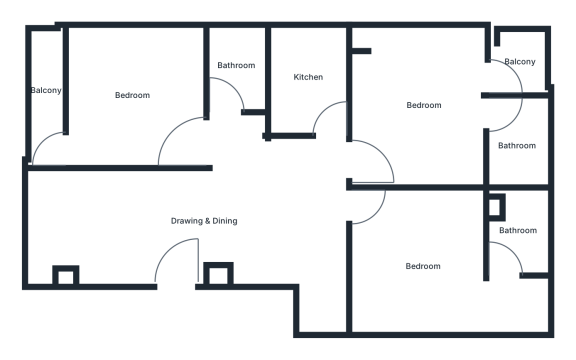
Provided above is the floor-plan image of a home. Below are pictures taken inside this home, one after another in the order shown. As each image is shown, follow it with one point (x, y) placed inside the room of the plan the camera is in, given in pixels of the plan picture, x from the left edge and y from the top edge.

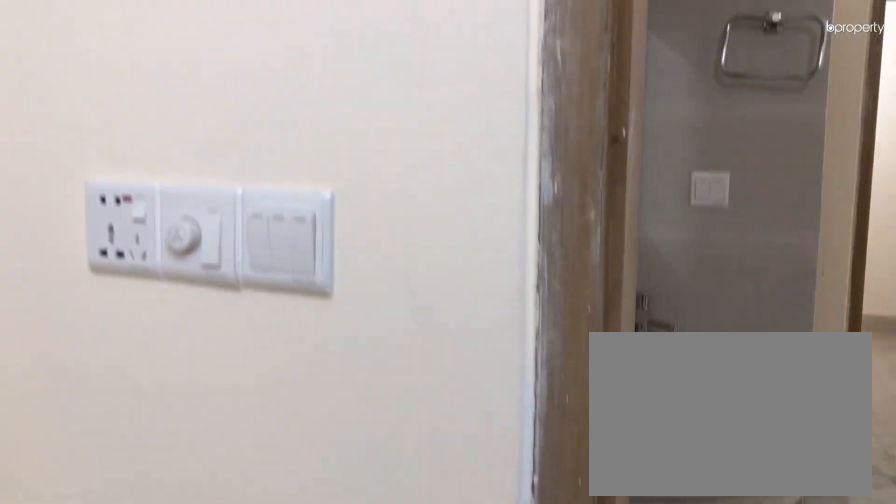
(134, 95)
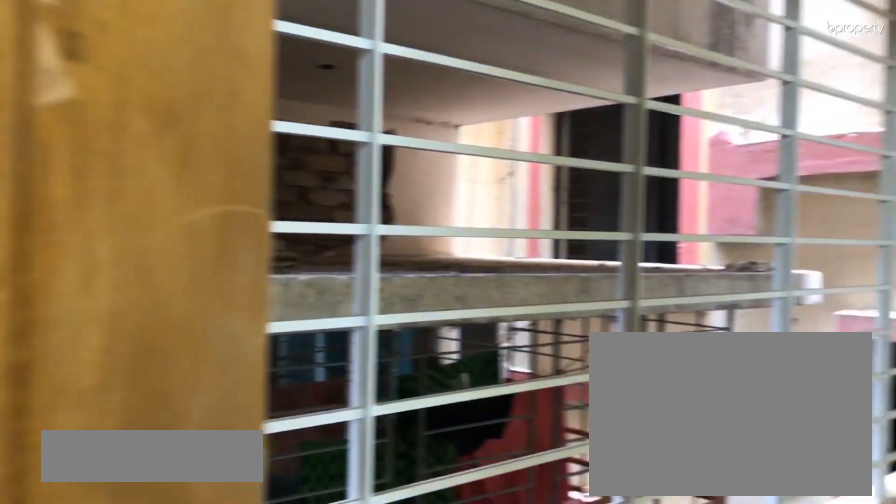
(44, 96)
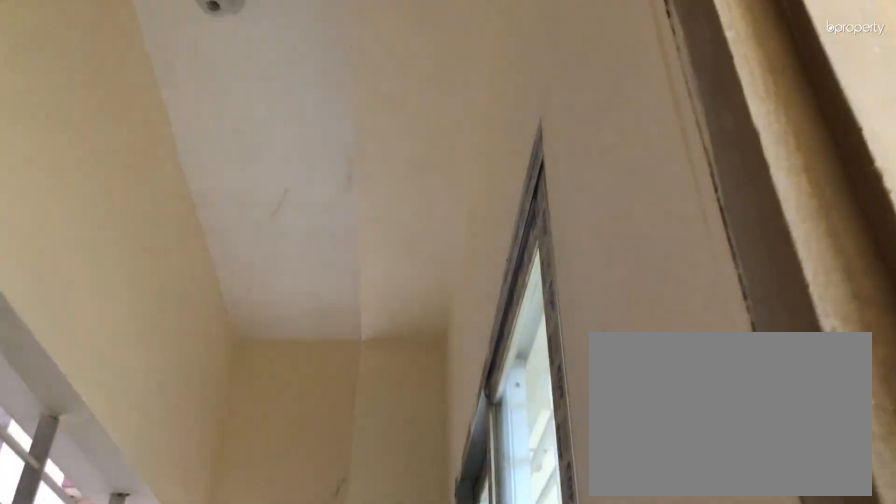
(44, 96)
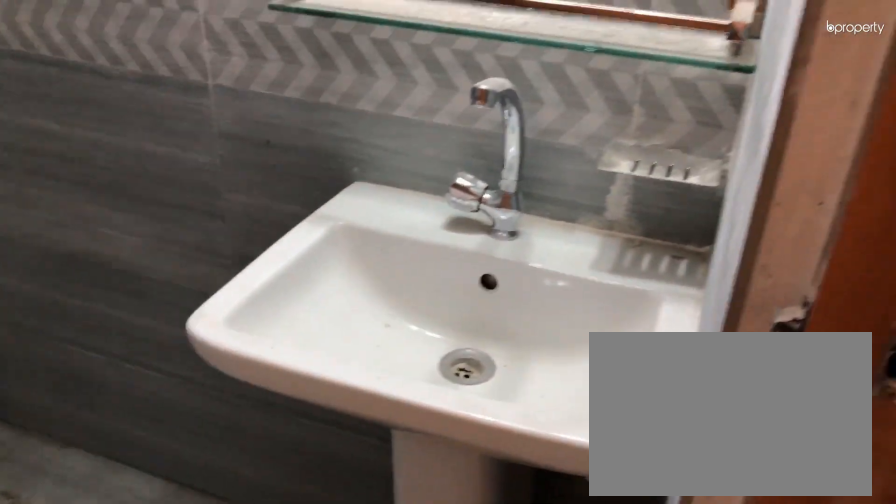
(235, 71)
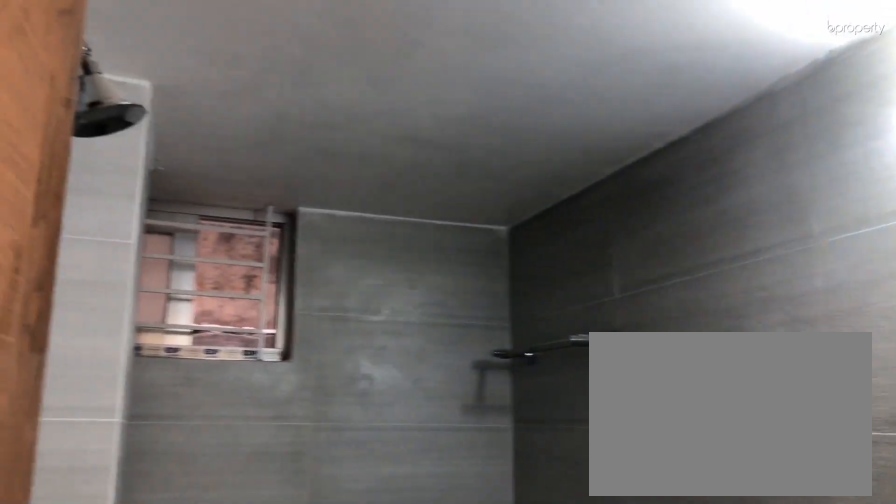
(235, 71)
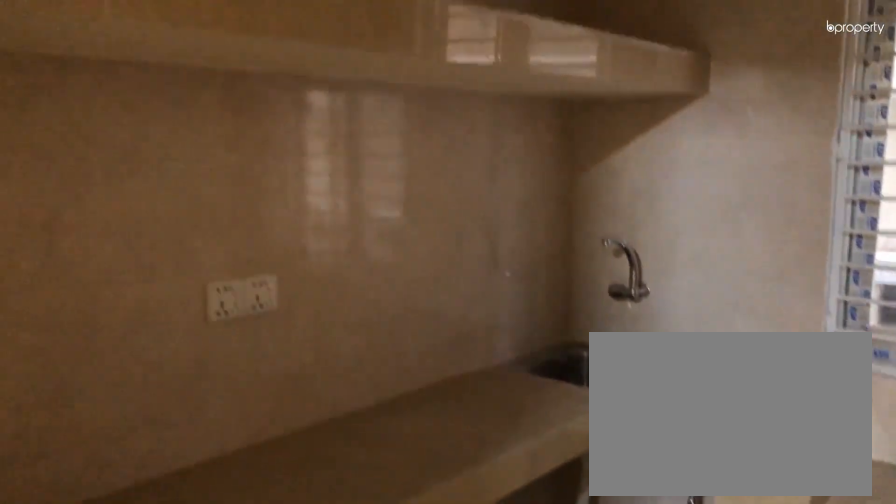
(306, 79)
